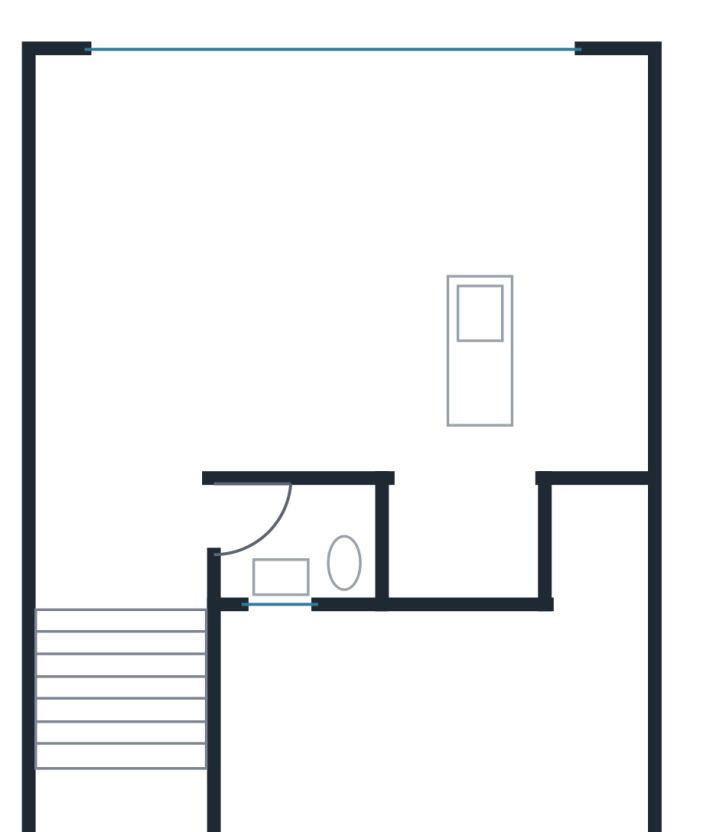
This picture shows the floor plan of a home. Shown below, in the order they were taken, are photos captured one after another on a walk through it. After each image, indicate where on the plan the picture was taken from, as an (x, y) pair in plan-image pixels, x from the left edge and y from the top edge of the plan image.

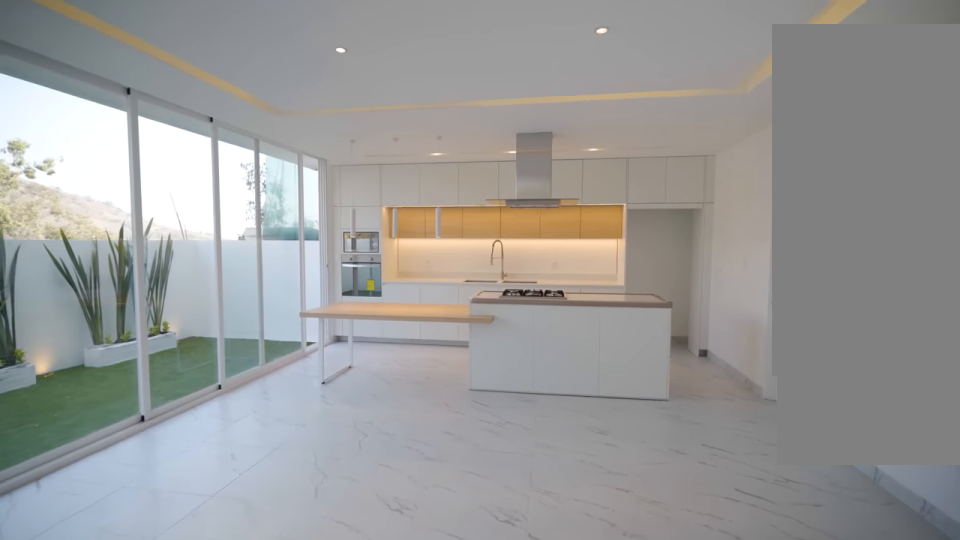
(166, 264)
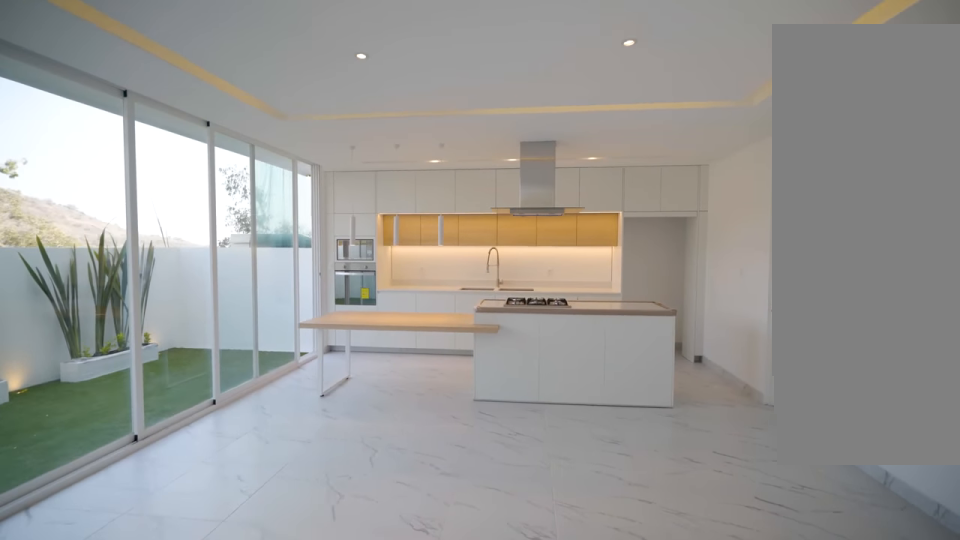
(166, 264)
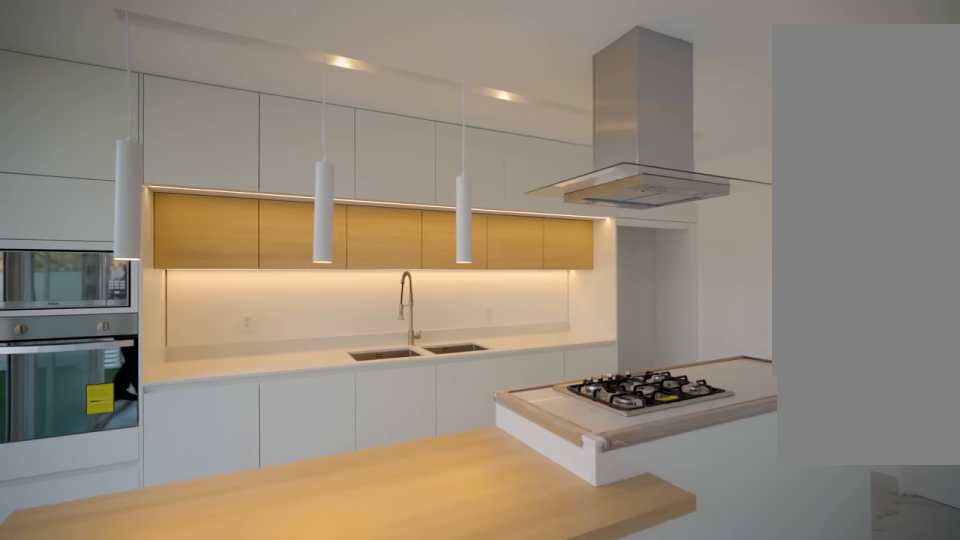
(361, 261)
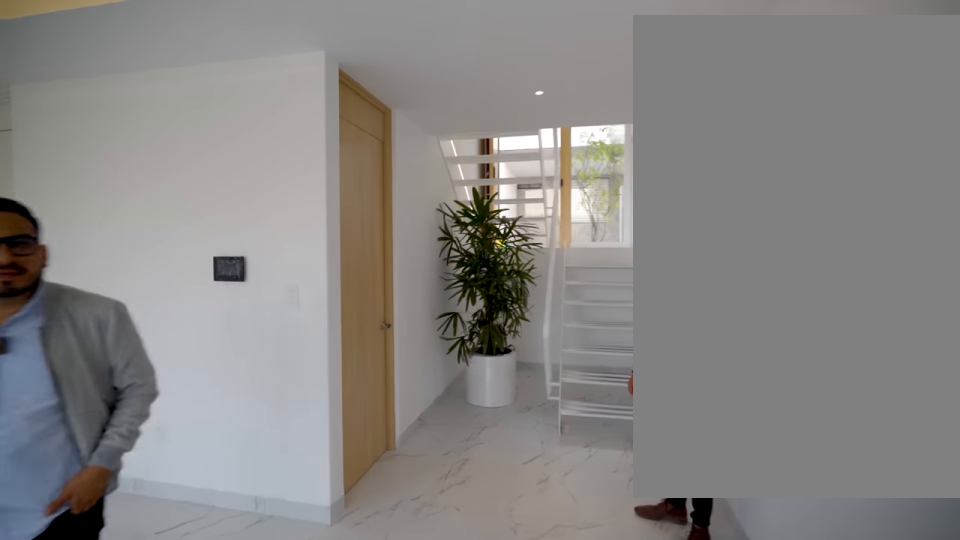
(105, 431)
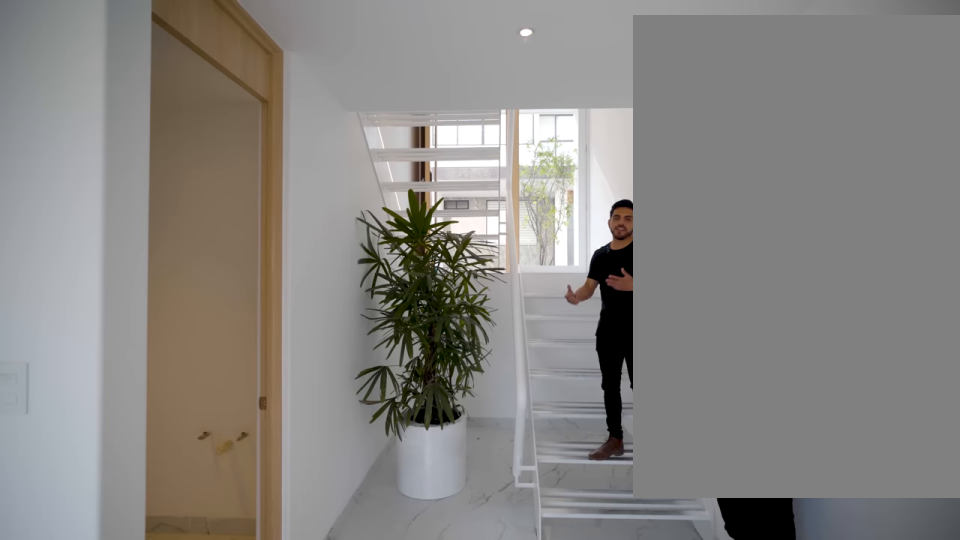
(120, 524)
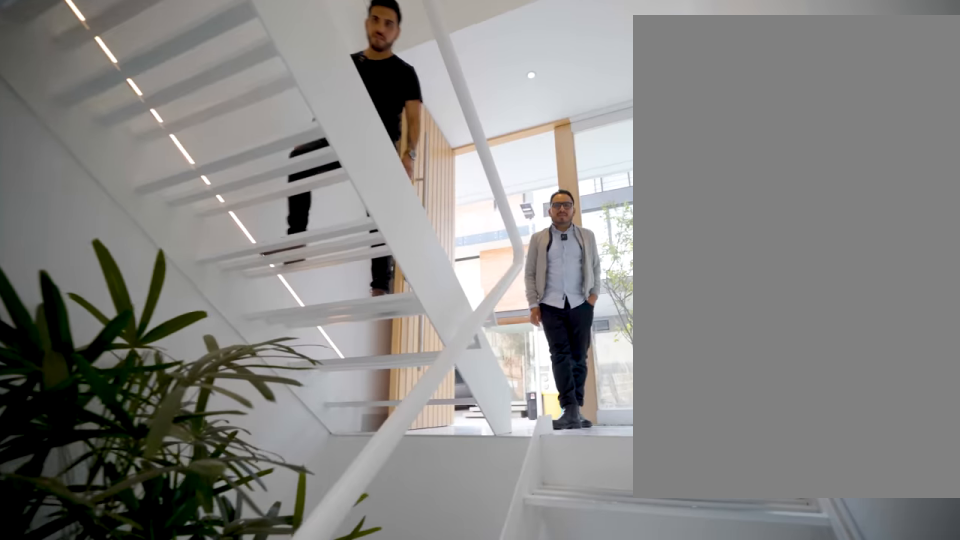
(69, 636)
